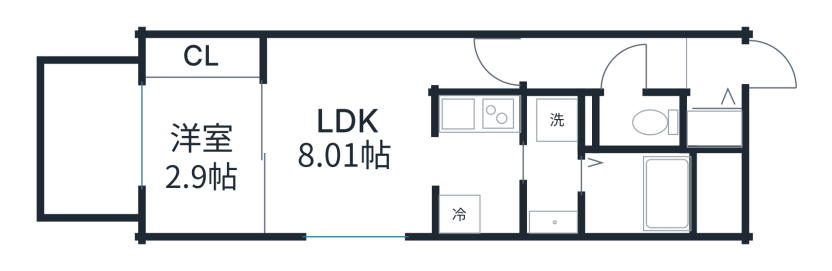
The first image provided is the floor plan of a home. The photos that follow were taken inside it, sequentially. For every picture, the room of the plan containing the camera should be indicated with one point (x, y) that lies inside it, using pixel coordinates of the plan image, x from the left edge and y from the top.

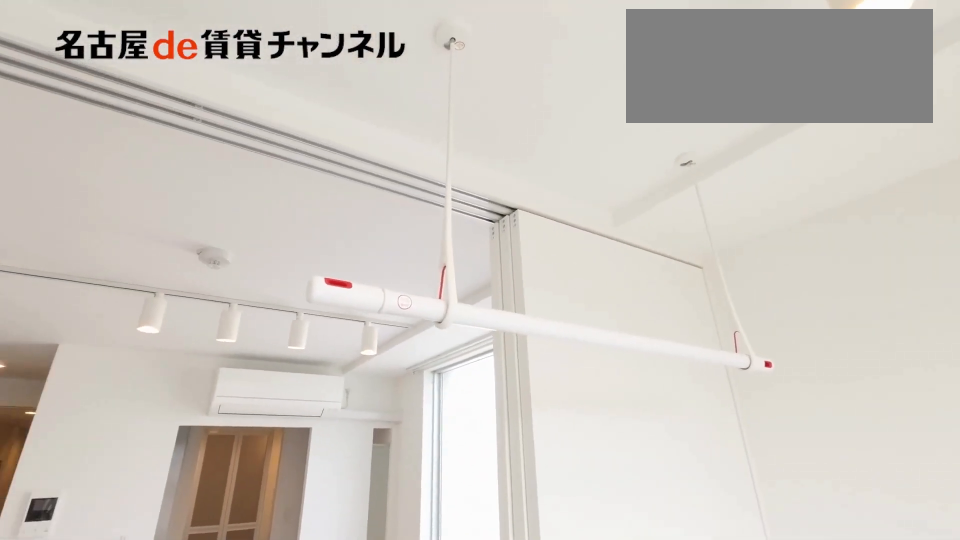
(200, 157)
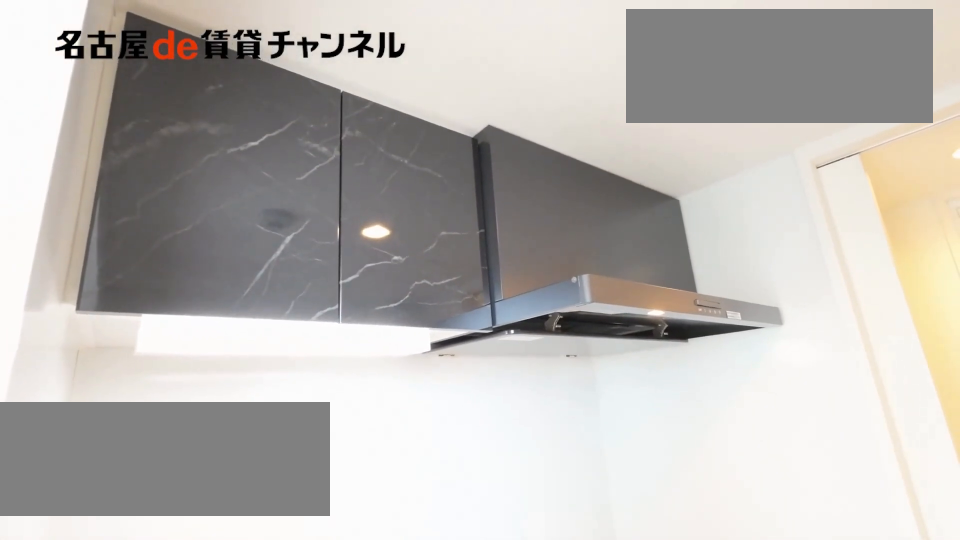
(479, 166)
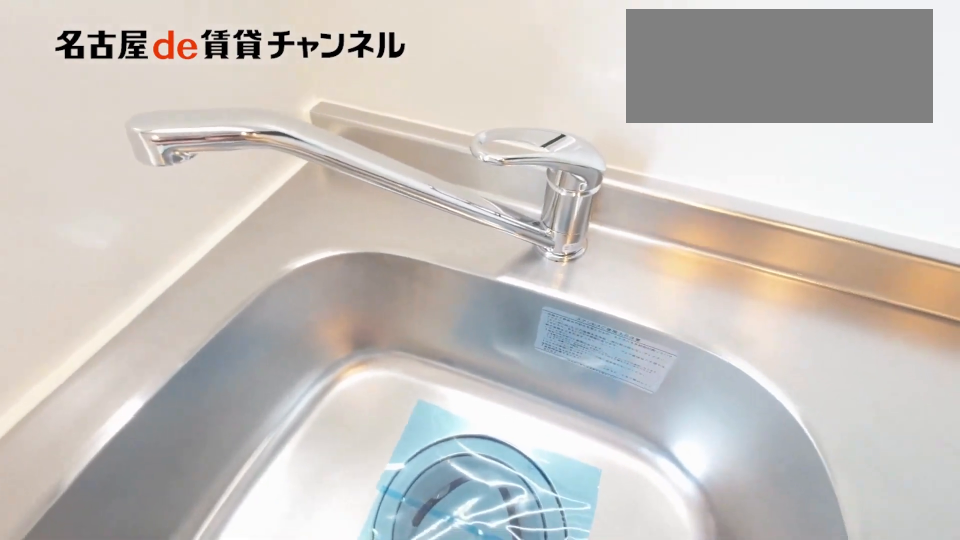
(479, 166)
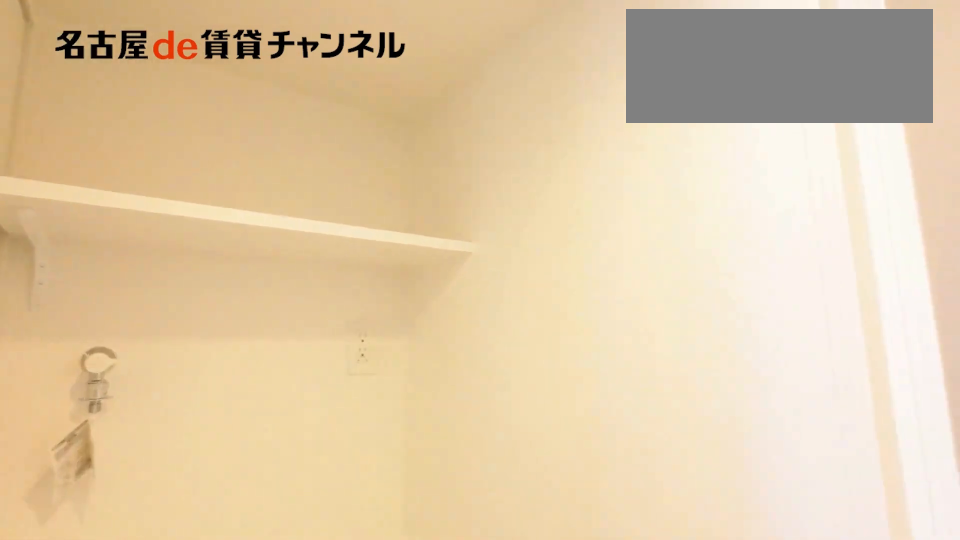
(551, 122)
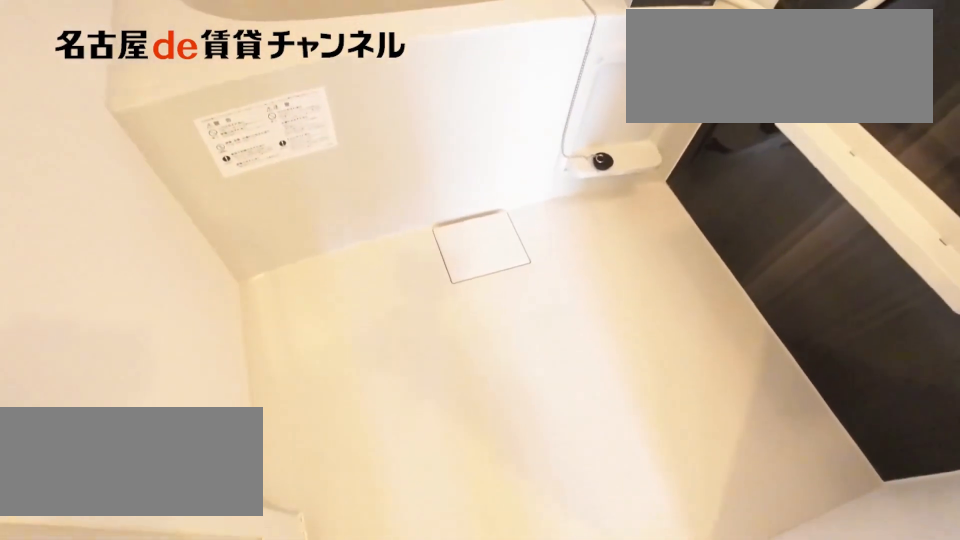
(639, 198)
